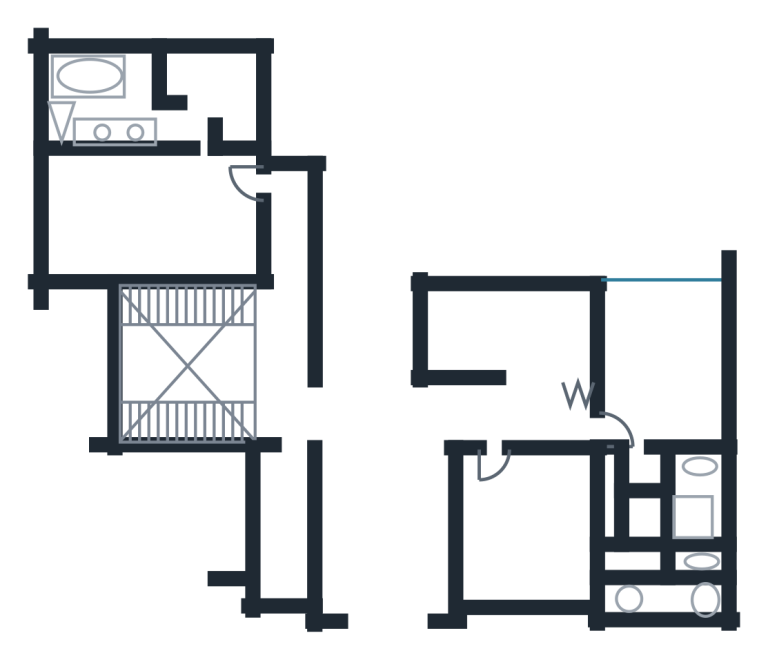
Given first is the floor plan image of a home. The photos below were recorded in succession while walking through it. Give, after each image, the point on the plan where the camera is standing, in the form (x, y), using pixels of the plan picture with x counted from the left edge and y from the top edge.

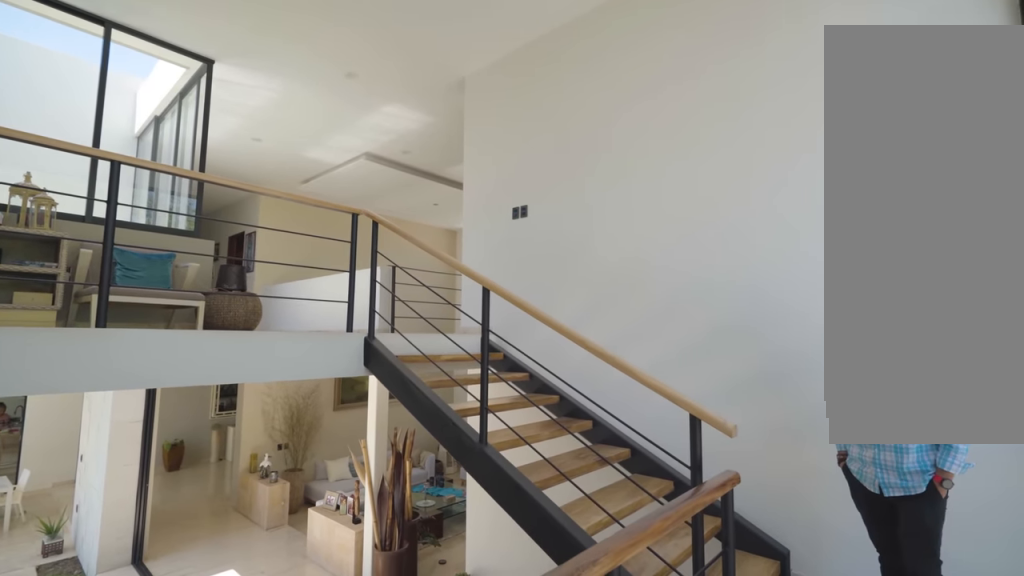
(139, 315)
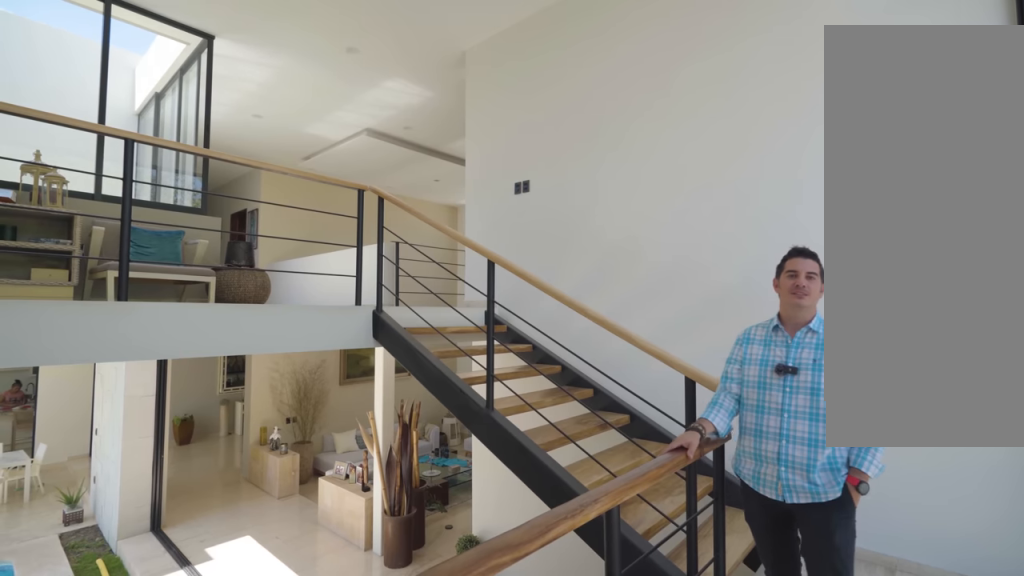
(139, 315)
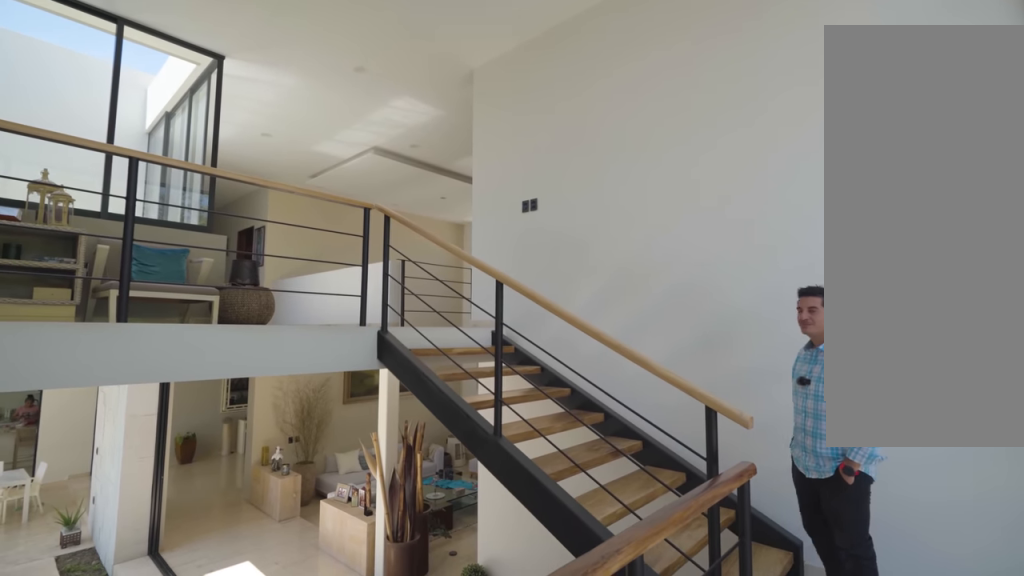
(138, 306)
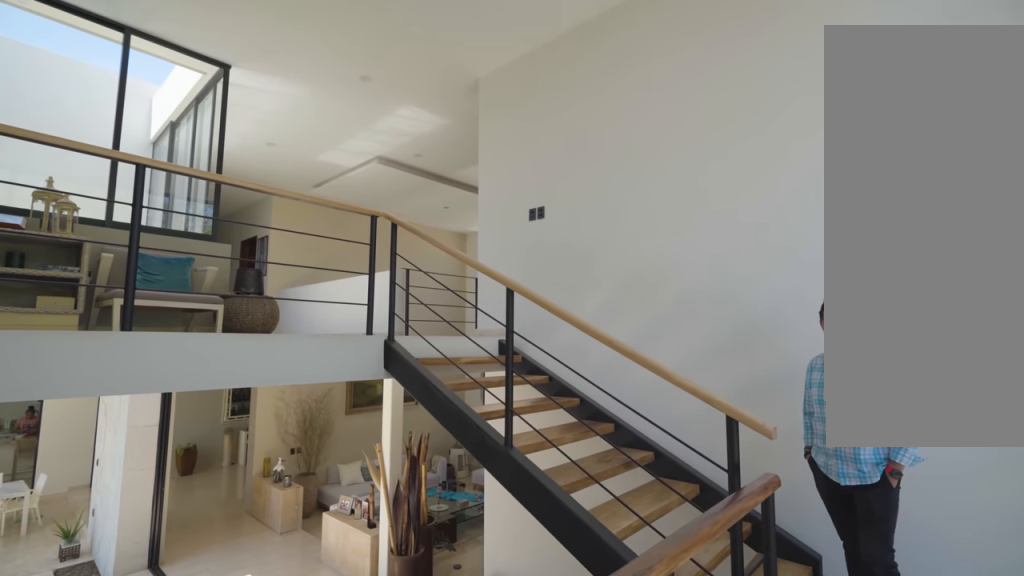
(139, 307)
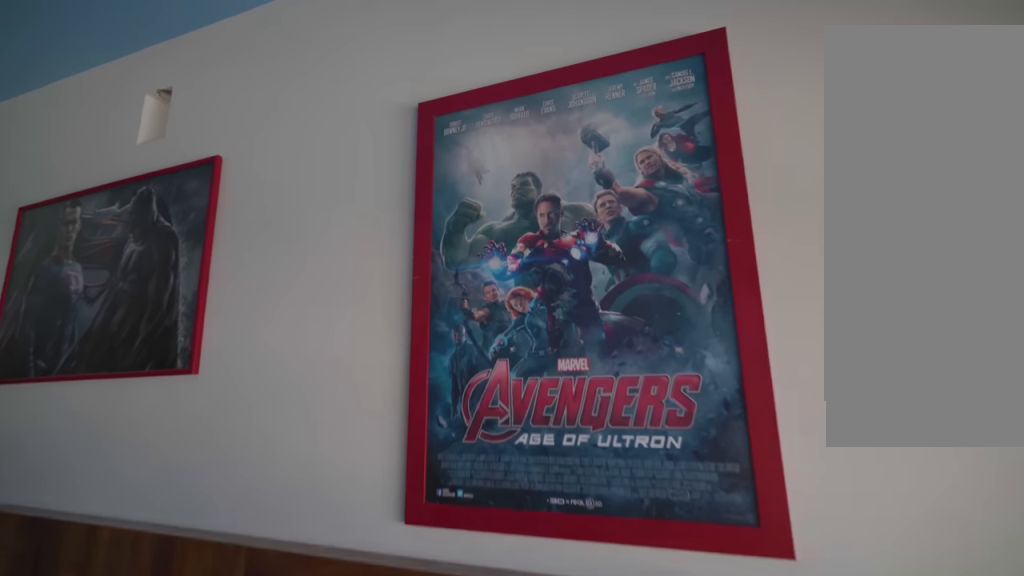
(549, 596)
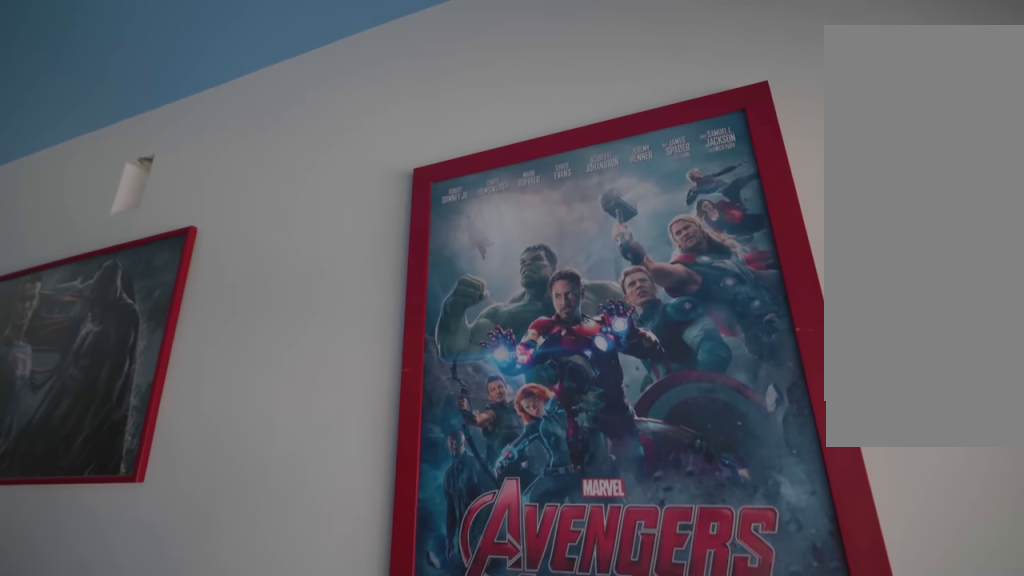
(553, 594)
